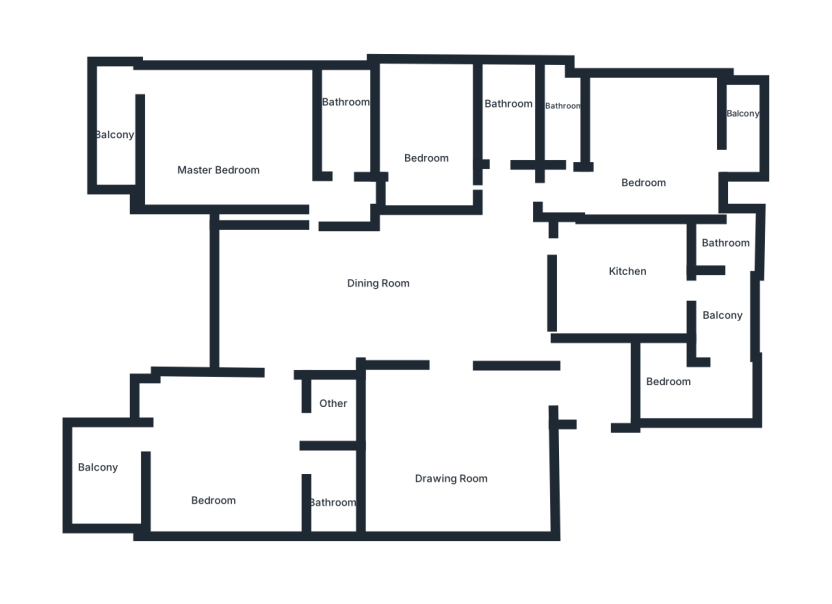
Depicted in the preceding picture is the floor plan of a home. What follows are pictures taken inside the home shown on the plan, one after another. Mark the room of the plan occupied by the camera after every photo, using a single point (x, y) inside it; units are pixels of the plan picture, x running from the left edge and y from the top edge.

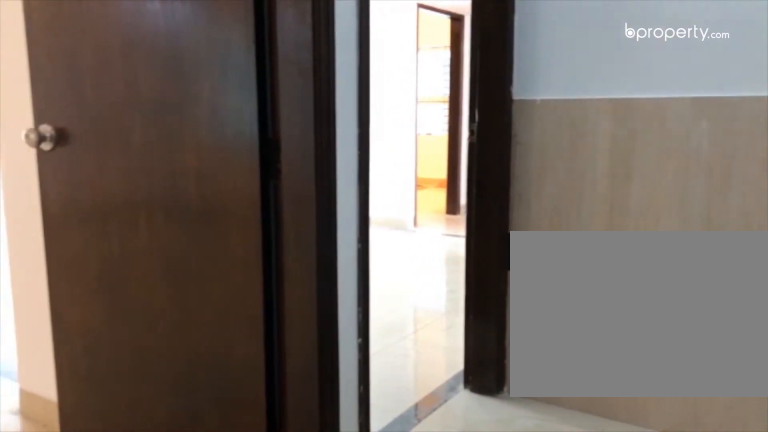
(589, 384)
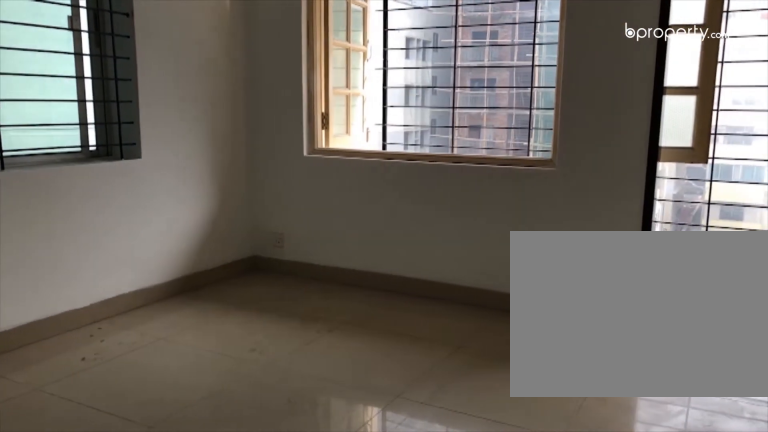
(644, 145)
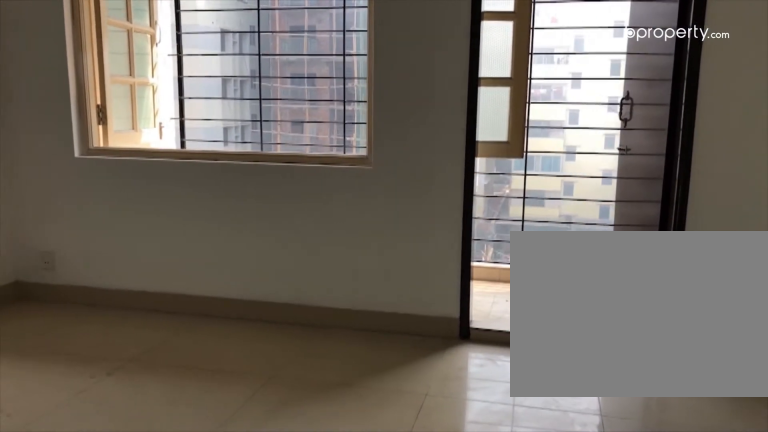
(644, 145)
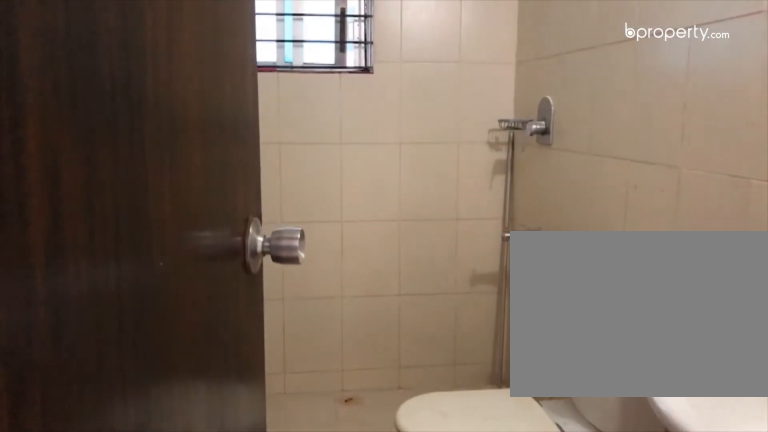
(509, 118)
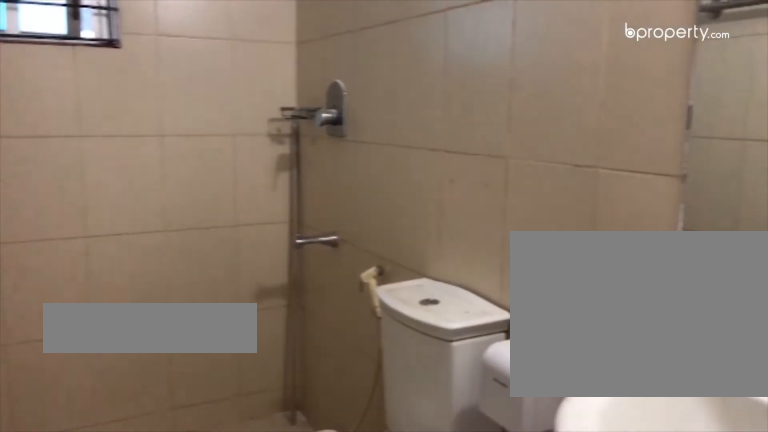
(509, 118)
